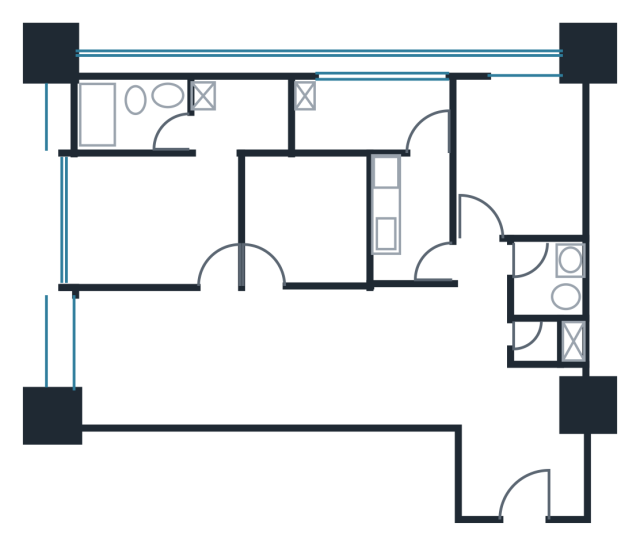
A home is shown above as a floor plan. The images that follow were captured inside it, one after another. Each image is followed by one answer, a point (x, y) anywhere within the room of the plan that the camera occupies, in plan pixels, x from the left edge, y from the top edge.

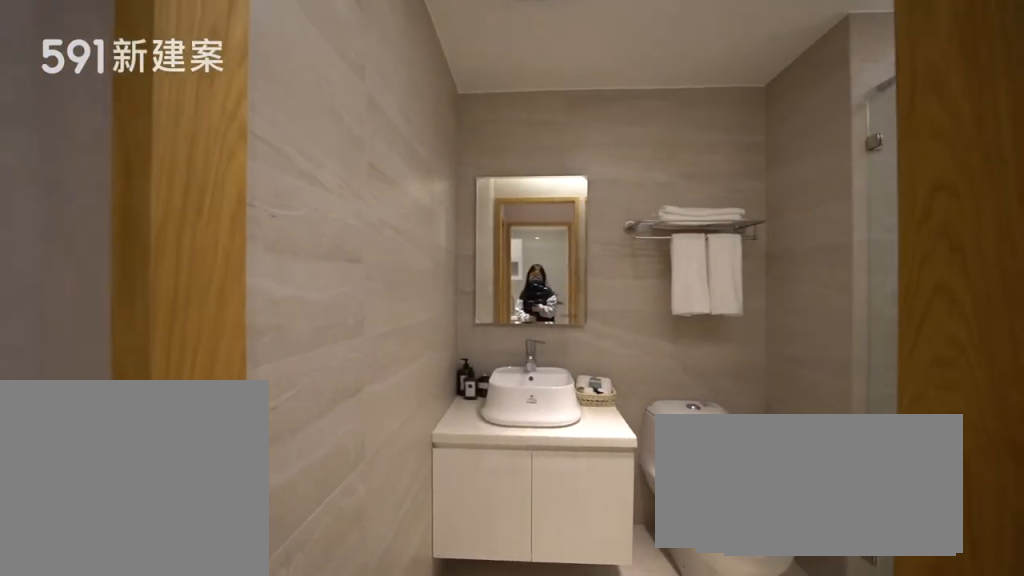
(551, 305)
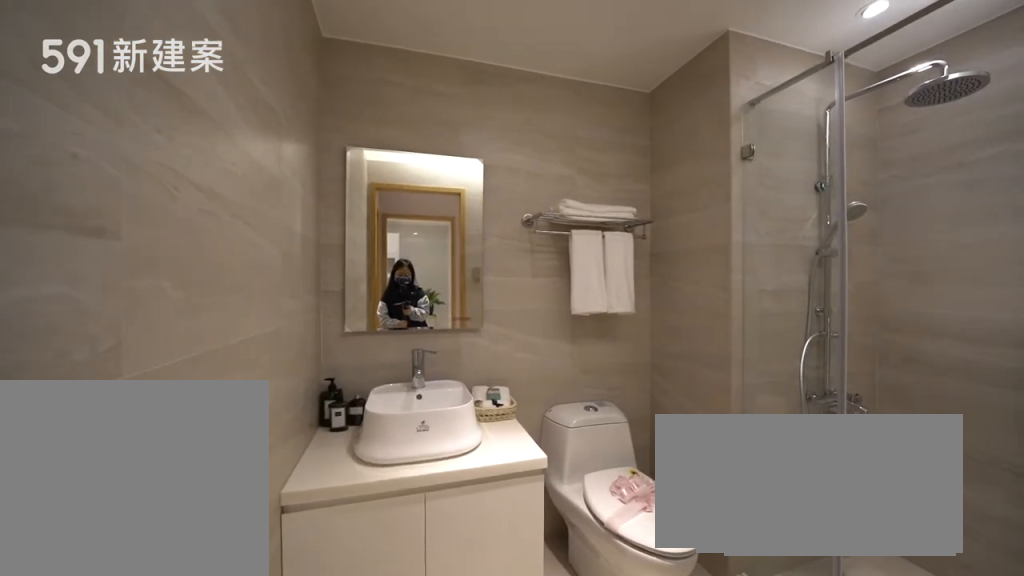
(551, 305)
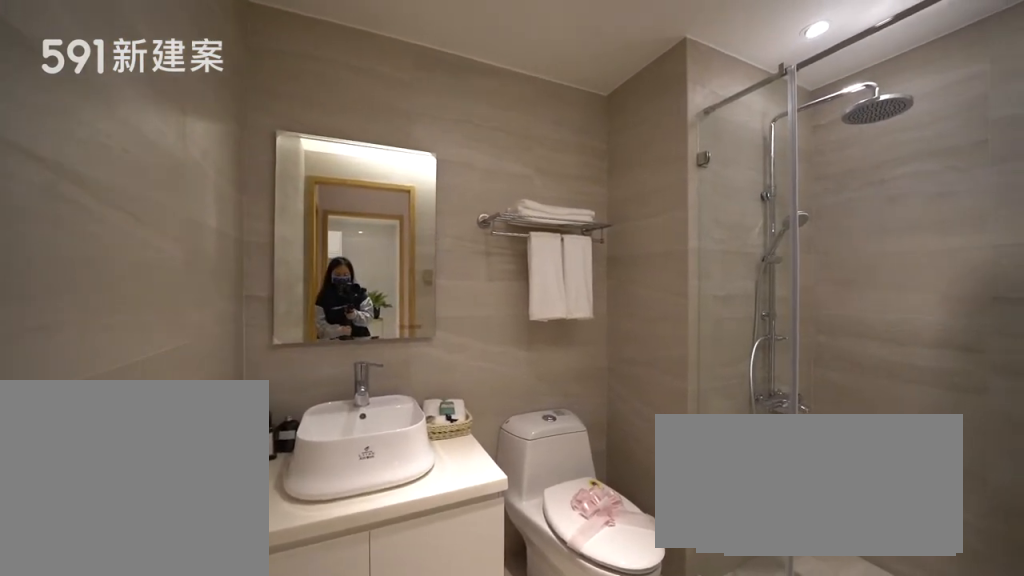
(551, 305)
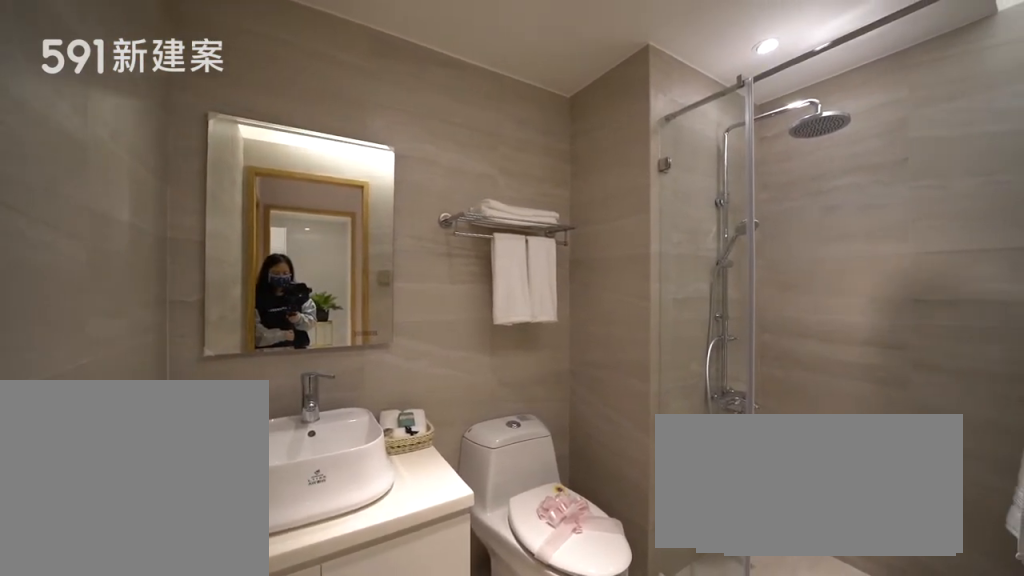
(551, 305)
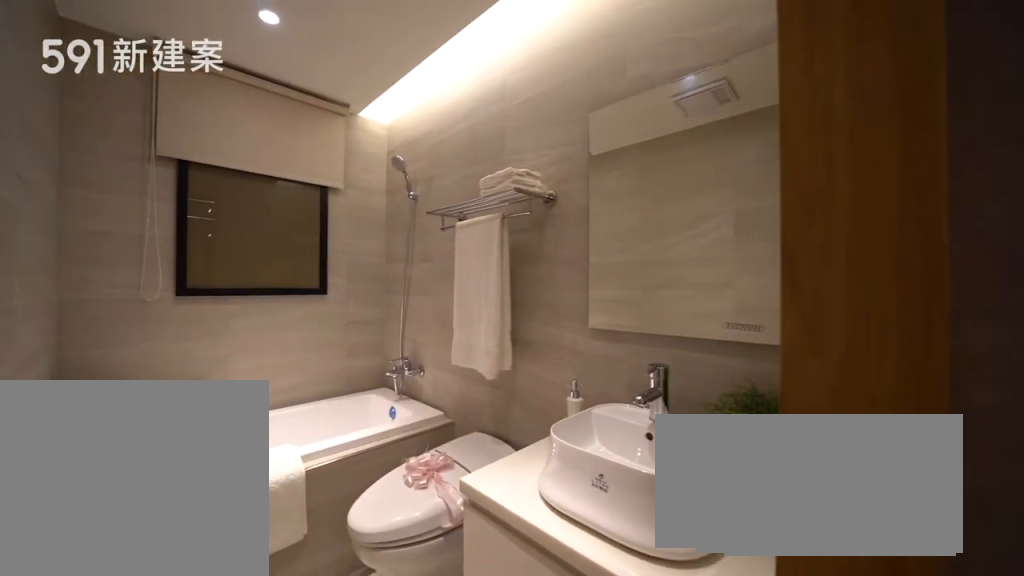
(130, 113)
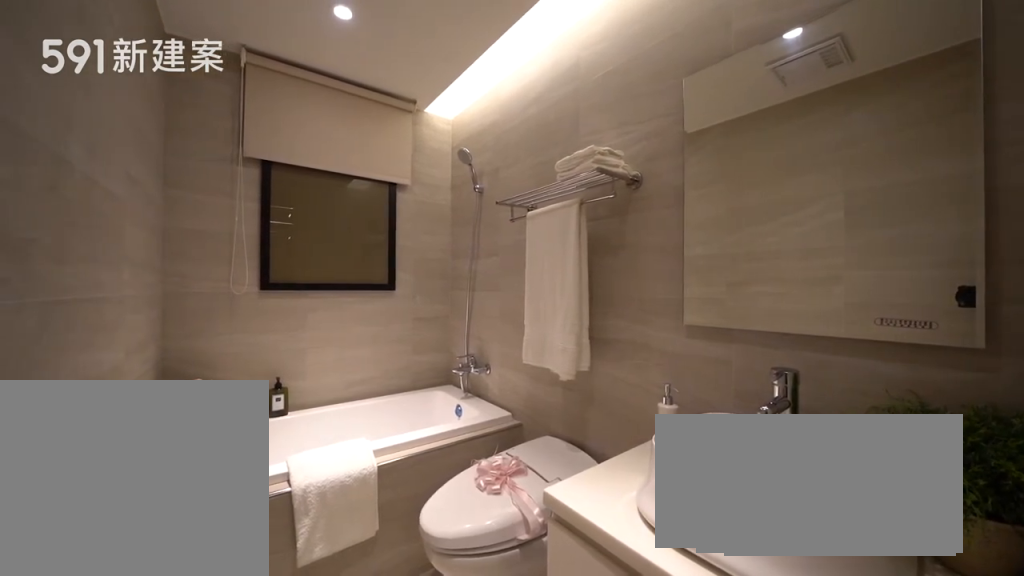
(130, 113)
